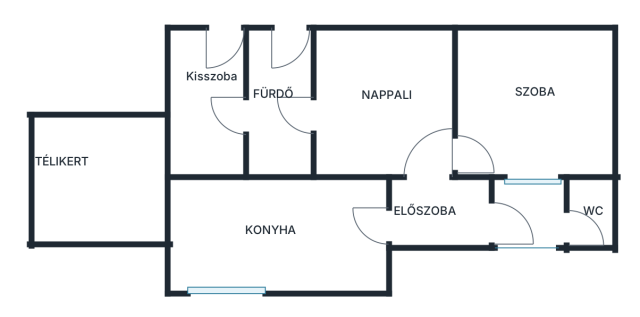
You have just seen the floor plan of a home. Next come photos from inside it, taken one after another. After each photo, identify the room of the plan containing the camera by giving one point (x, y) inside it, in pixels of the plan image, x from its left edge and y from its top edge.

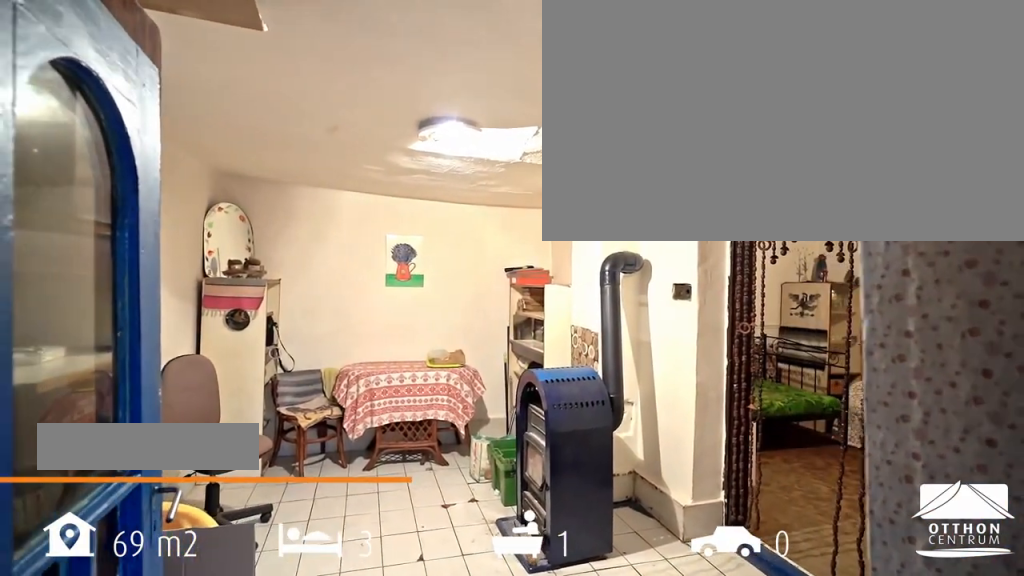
(383, 107)
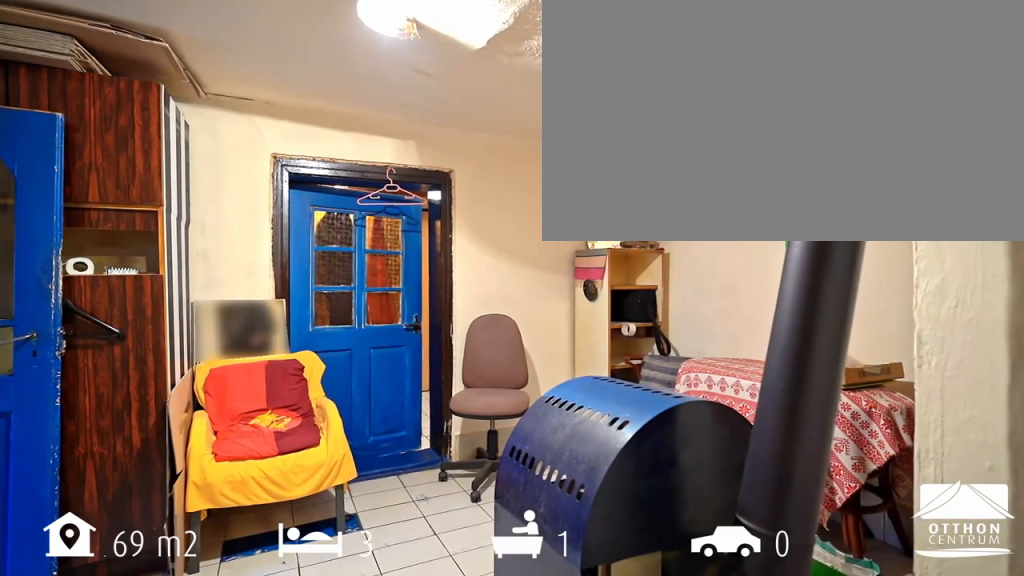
(382, 107)
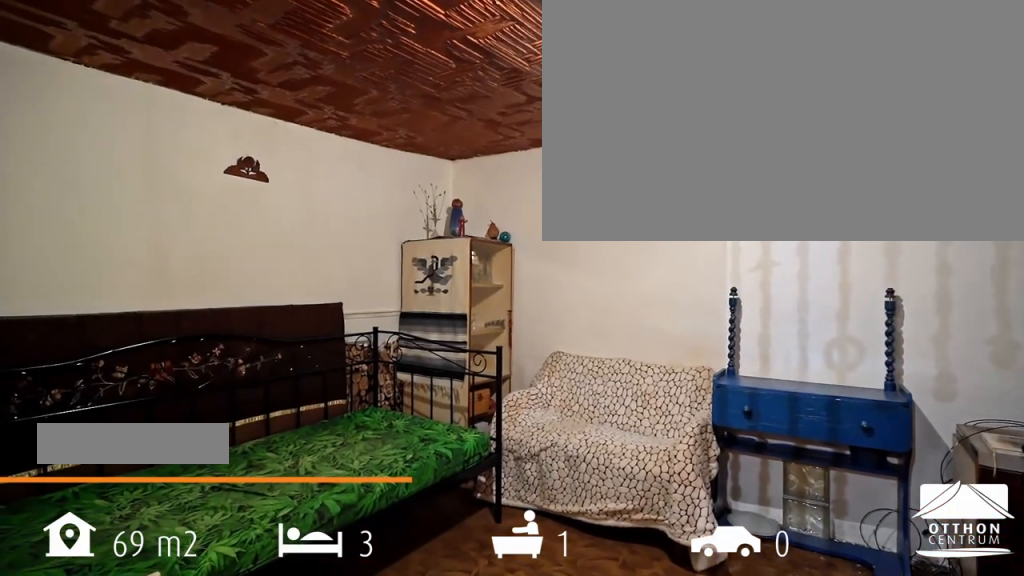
(538, 105)
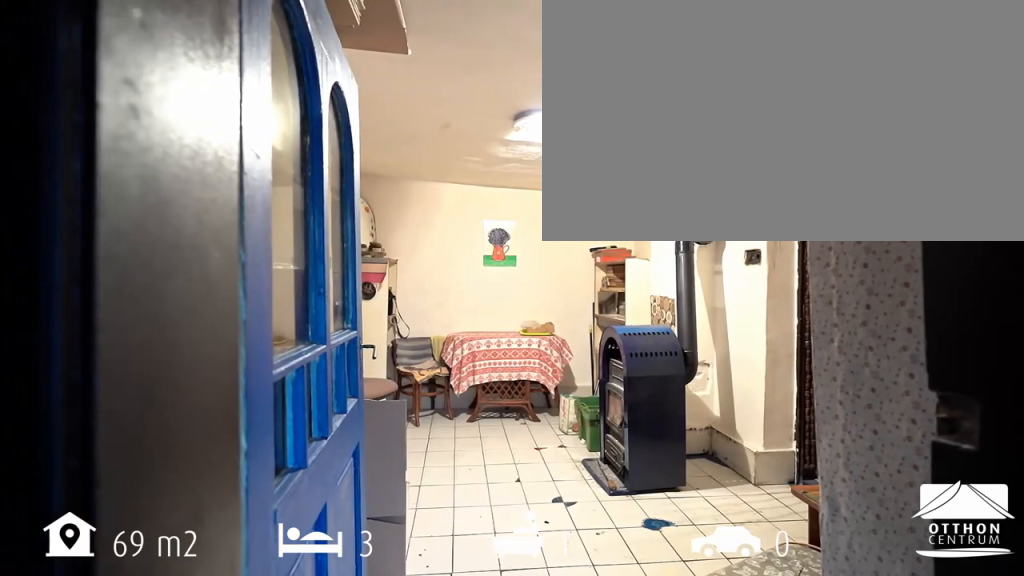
(431, 181)
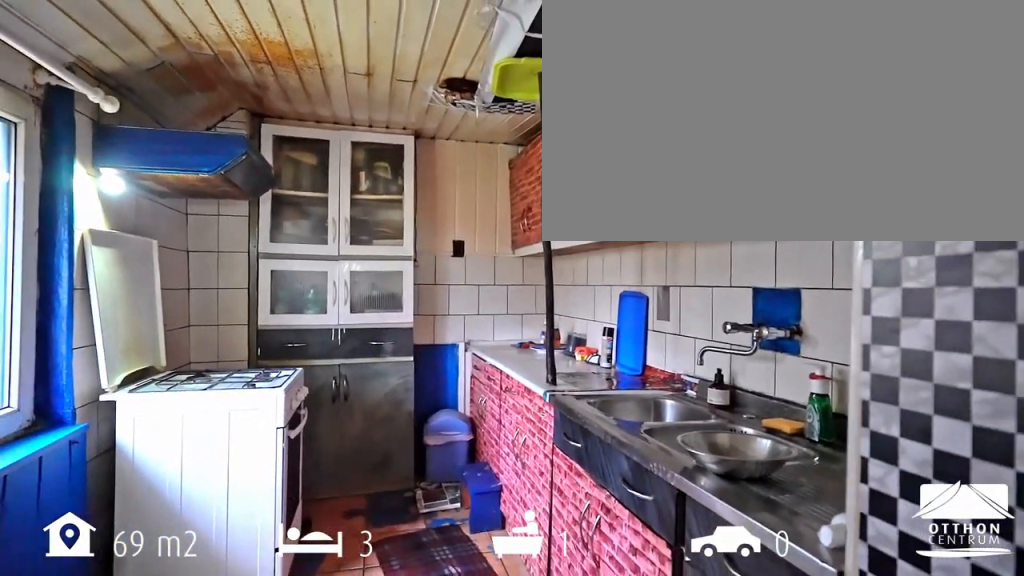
(280, 239)
